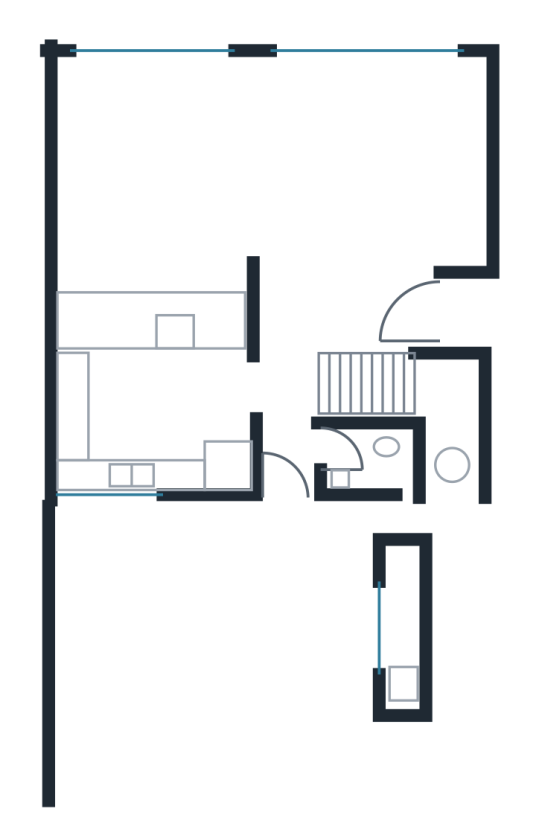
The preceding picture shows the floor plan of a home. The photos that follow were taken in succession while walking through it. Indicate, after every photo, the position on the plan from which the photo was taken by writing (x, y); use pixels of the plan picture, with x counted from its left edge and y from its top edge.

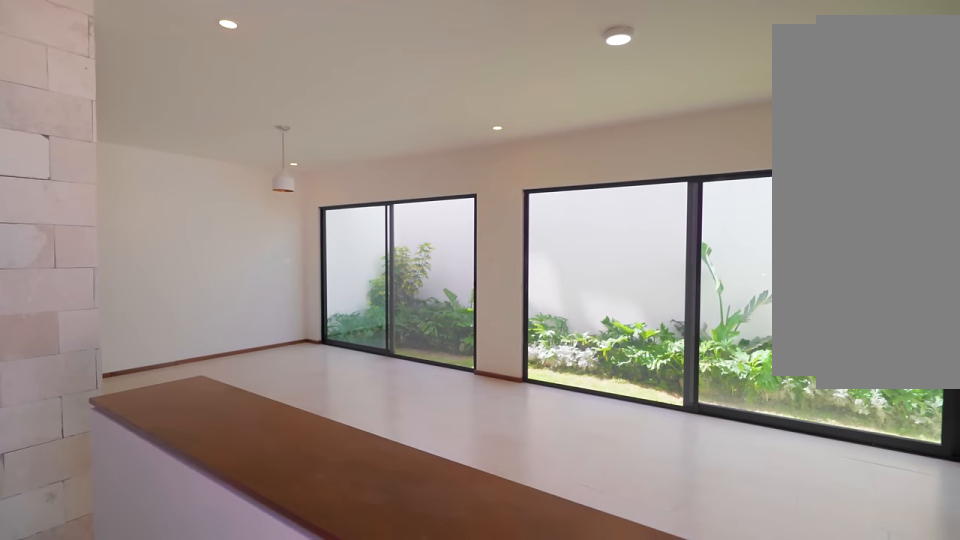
(402, 321)
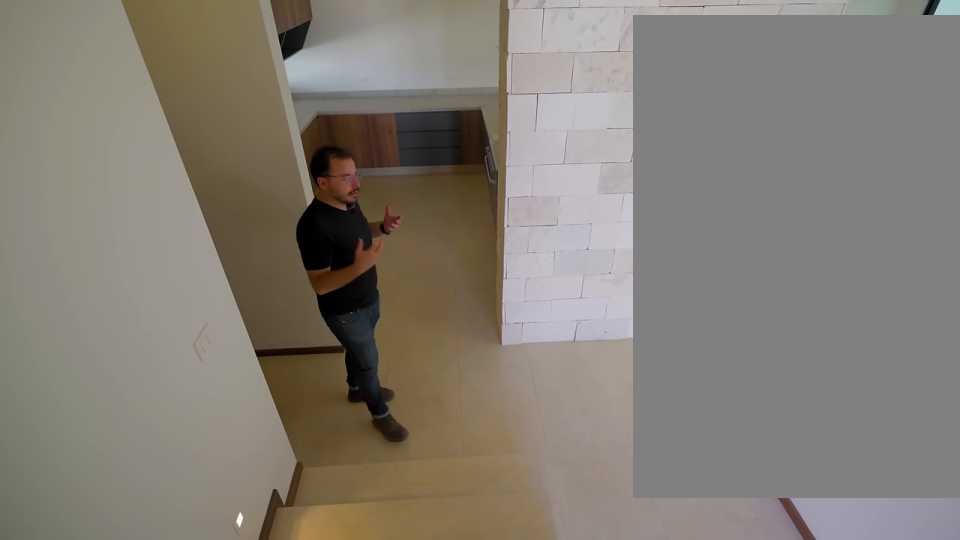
(340, 385)
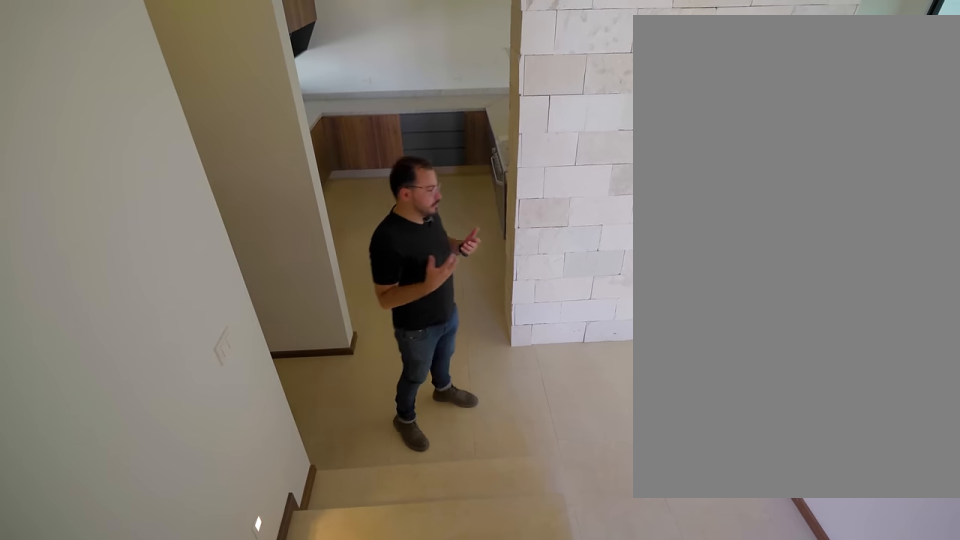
(340, 384)
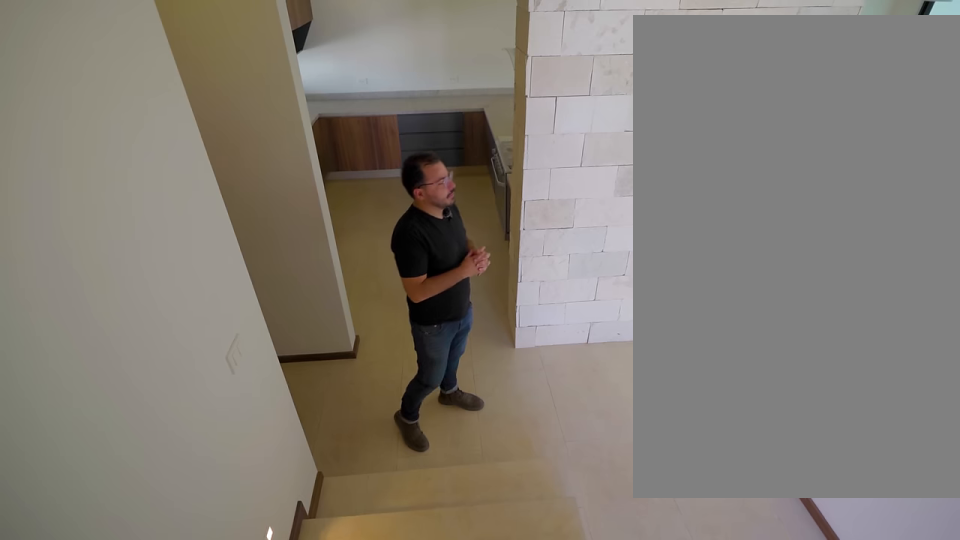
(340, 385)
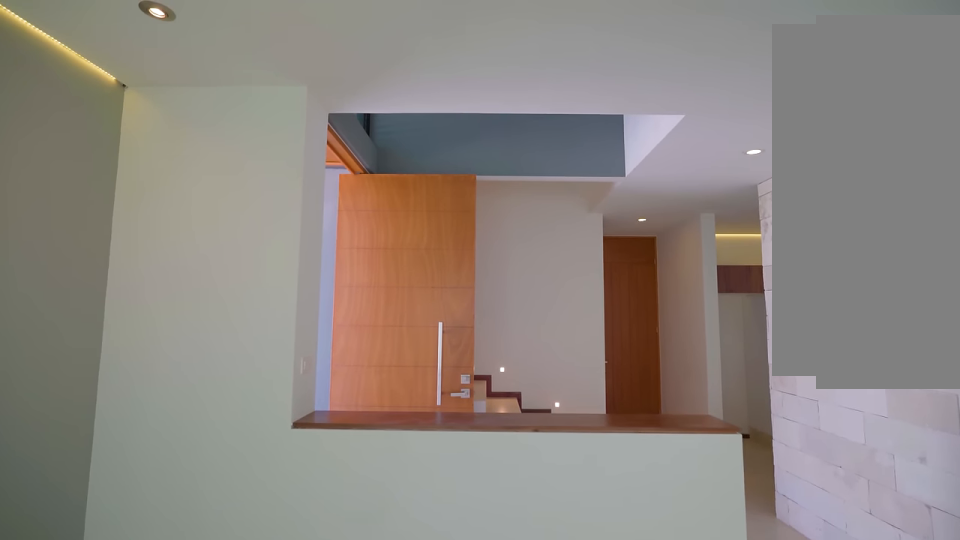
(370, 143)
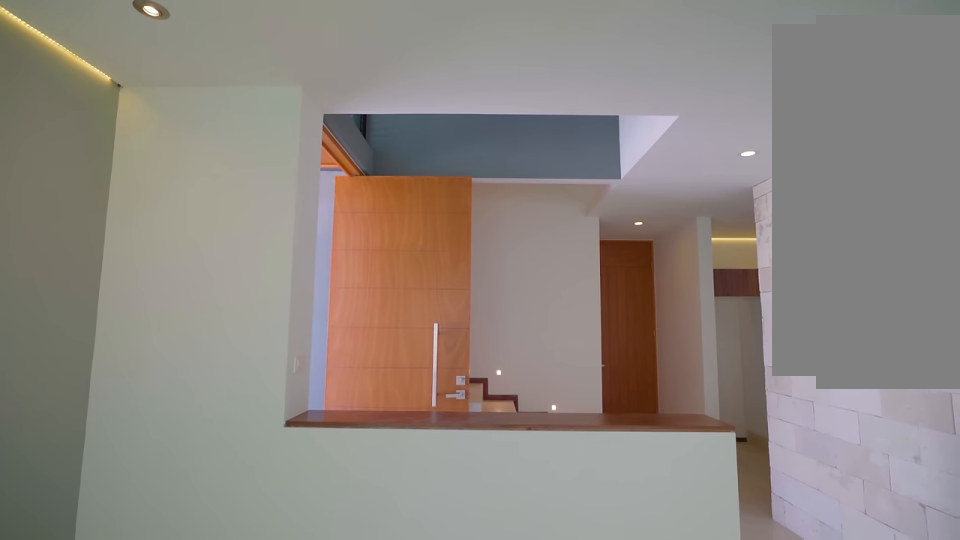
(371, 143)
